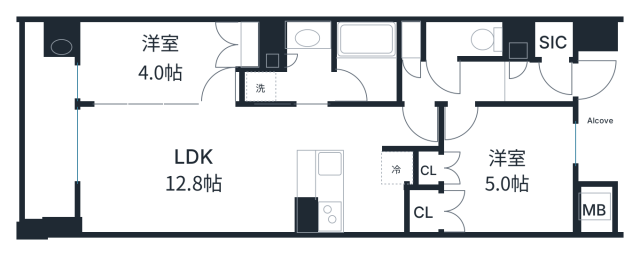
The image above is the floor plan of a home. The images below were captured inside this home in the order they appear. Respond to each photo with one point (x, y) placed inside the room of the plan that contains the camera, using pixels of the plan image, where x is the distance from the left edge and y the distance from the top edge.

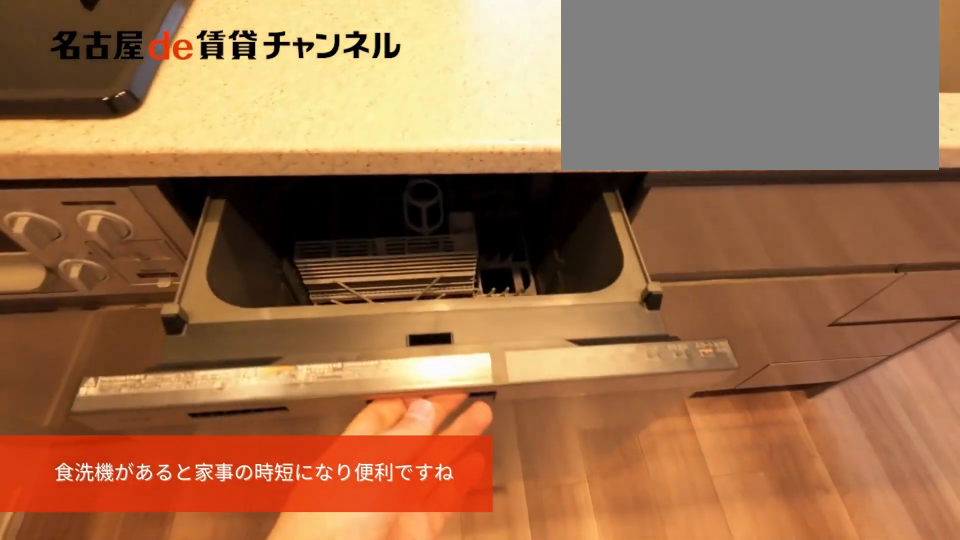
(347, 191)
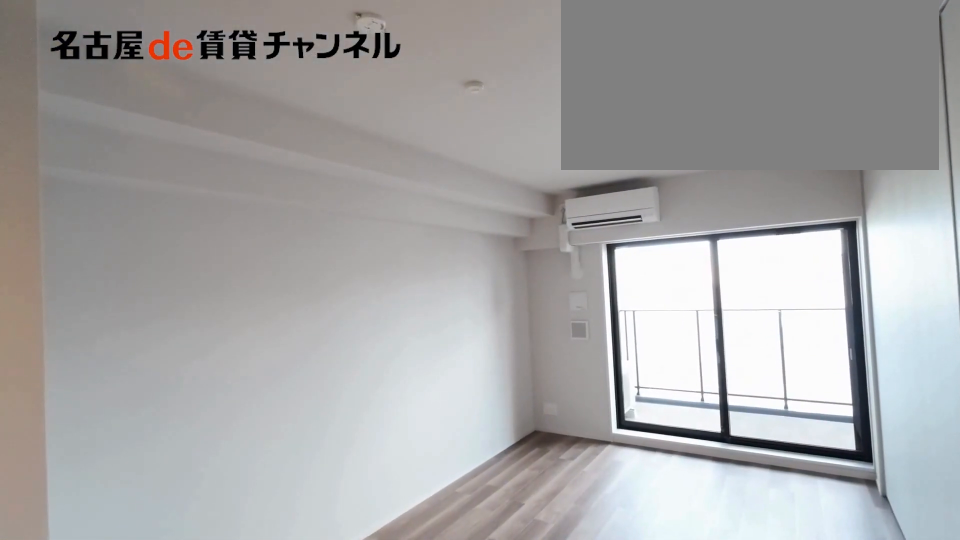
(184, 168)
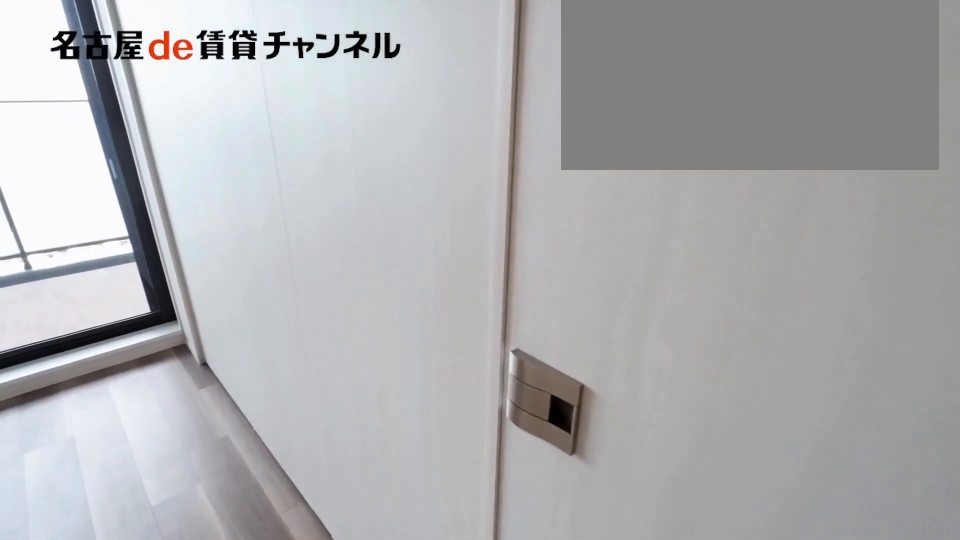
(184, 168)
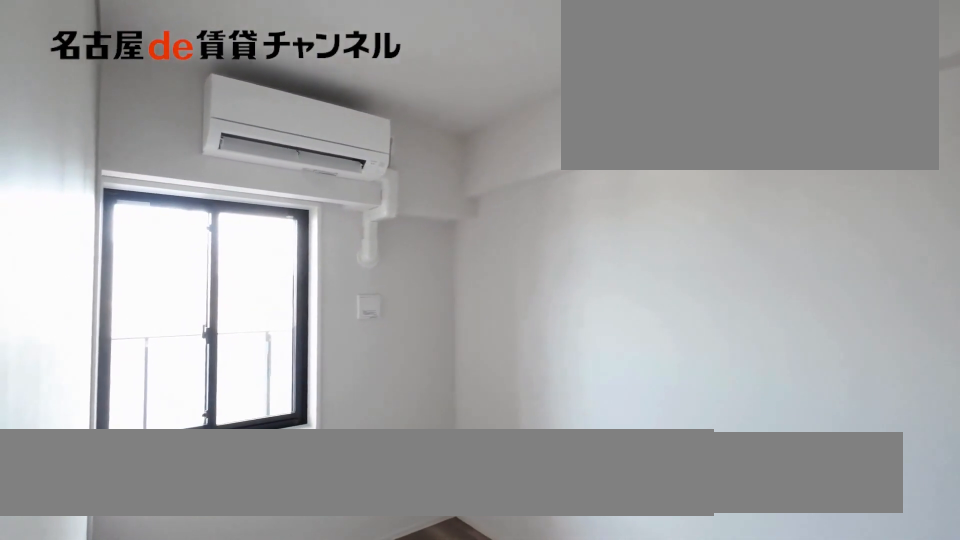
(157, 64)
